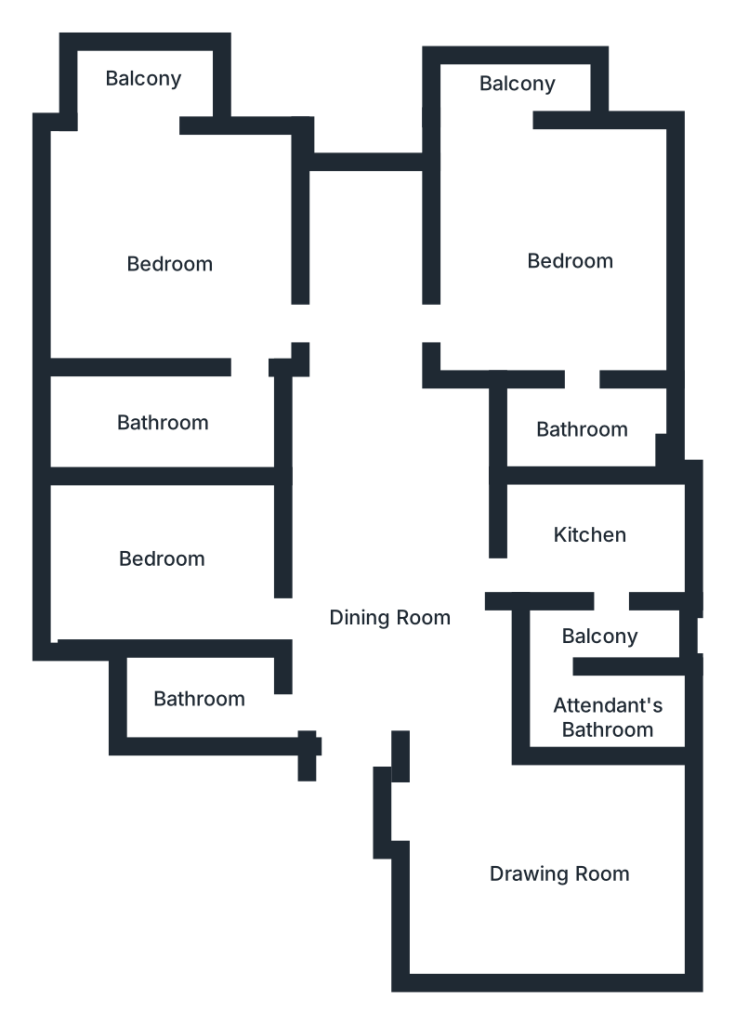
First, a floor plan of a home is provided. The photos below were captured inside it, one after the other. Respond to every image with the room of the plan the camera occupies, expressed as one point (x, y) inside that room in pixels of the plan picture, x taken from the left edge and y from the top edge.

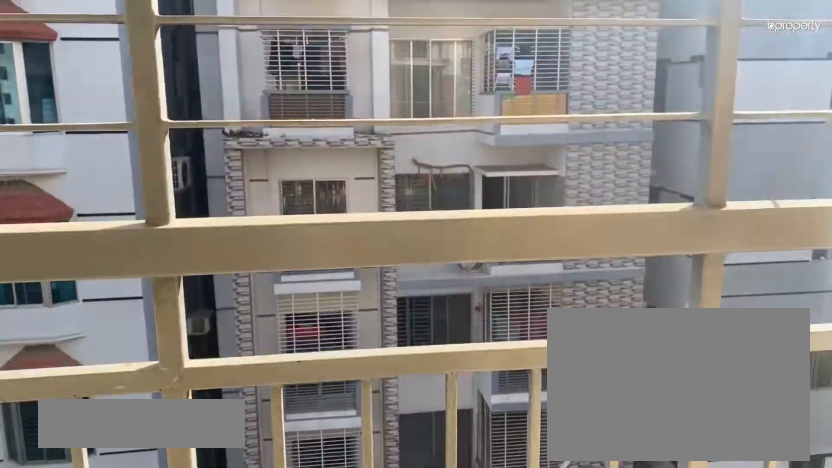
(145, 82)
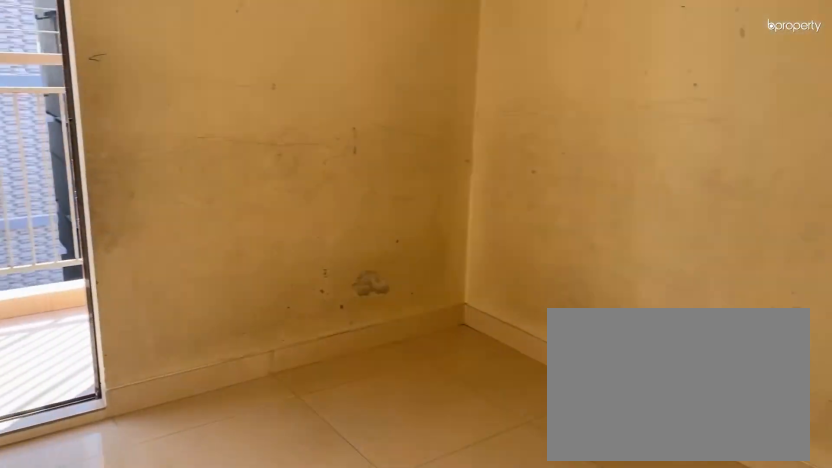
(571, 269)
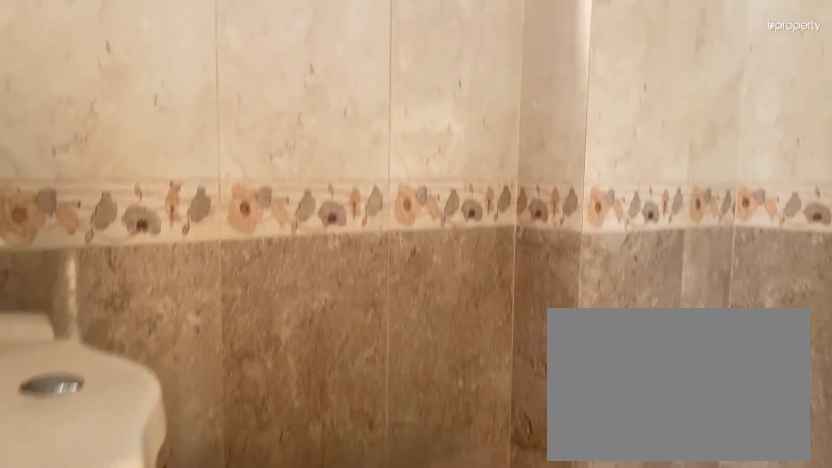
(578, 423)
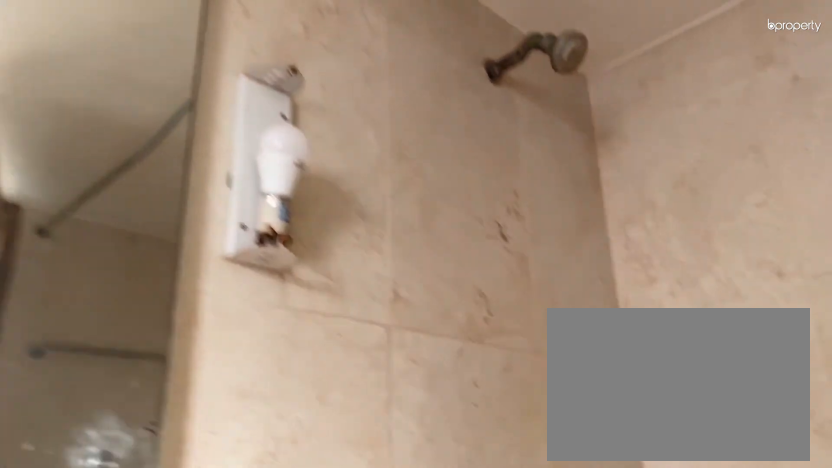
(578, 423)
